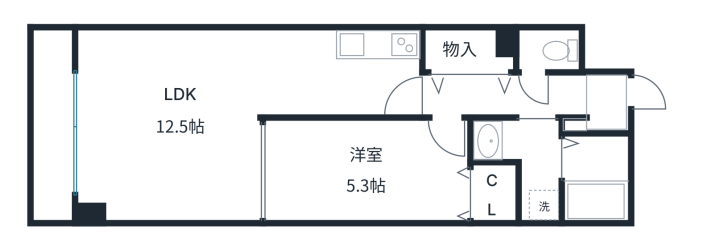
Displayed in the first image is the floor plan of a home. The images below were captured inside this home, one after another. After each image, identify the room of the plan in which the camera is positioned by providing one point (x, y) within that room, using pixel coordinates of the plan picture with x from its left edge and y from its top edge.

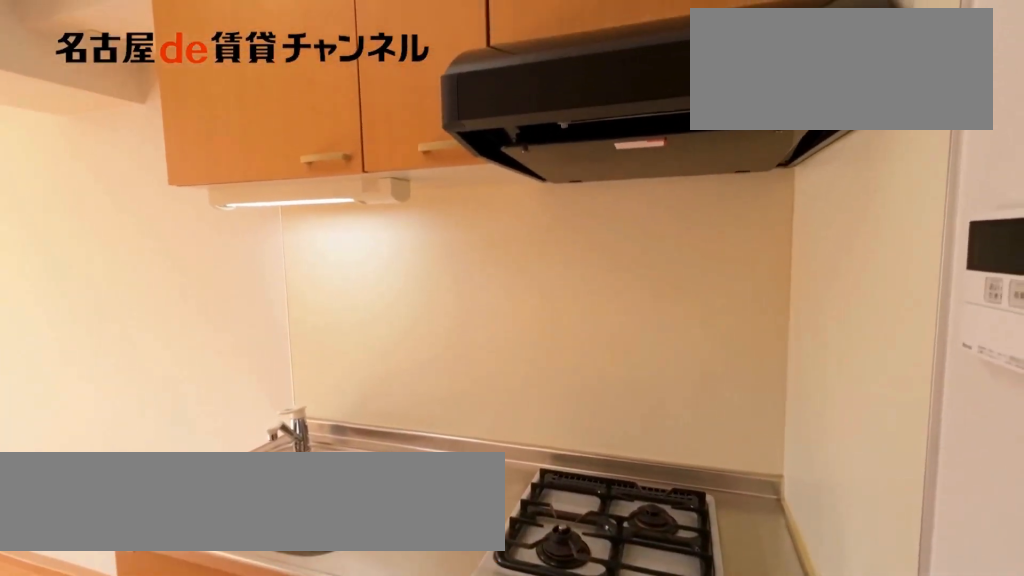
(378, 46)
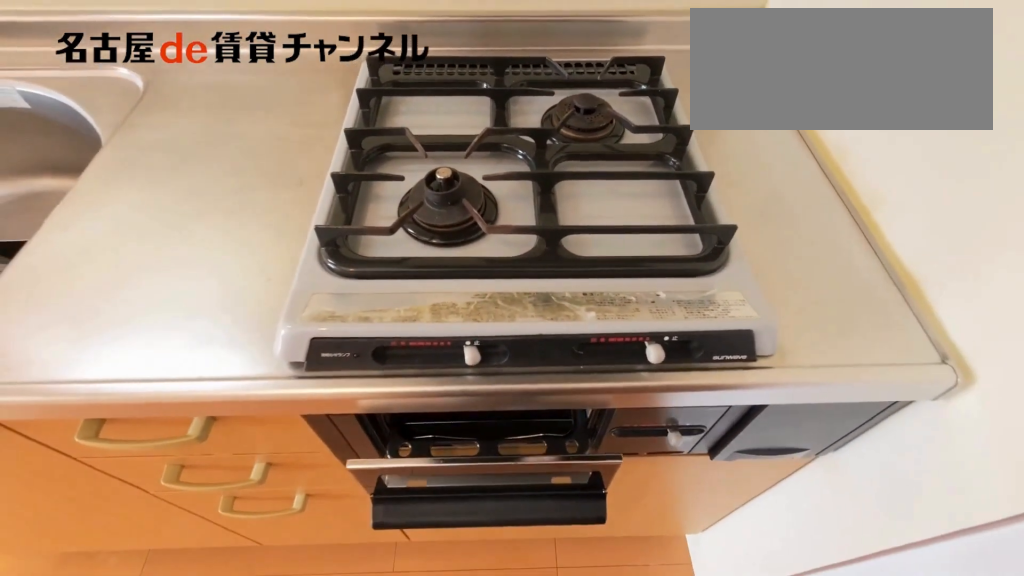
(378, 46)
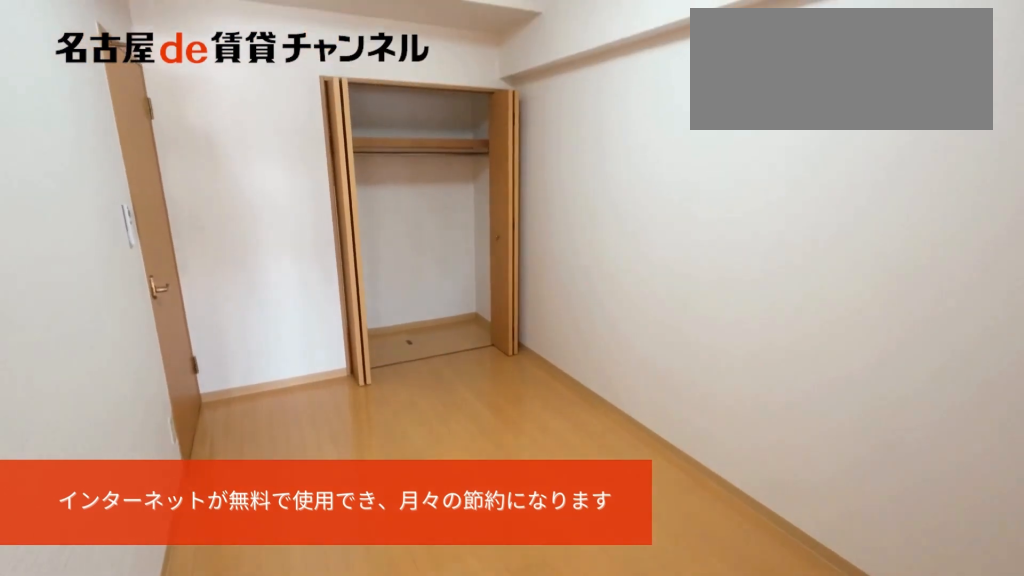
(366, 171)
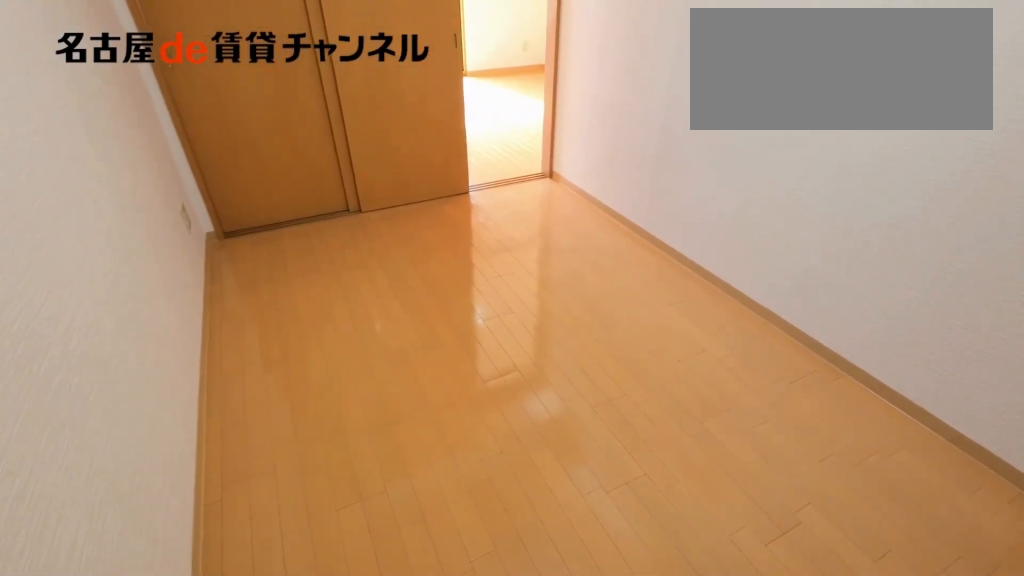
(366, 171)
